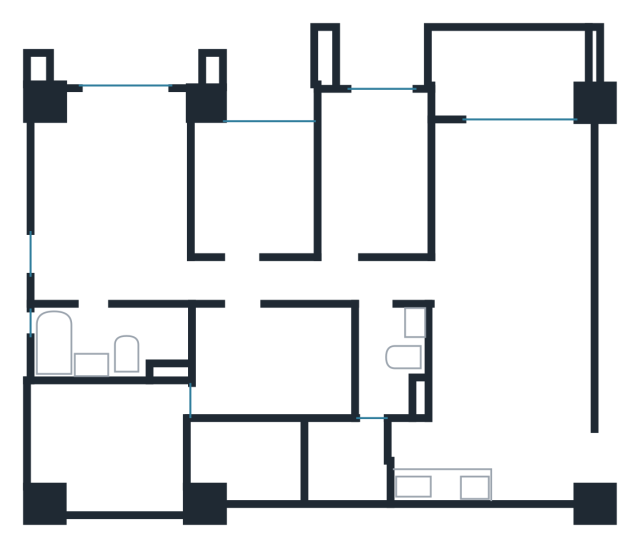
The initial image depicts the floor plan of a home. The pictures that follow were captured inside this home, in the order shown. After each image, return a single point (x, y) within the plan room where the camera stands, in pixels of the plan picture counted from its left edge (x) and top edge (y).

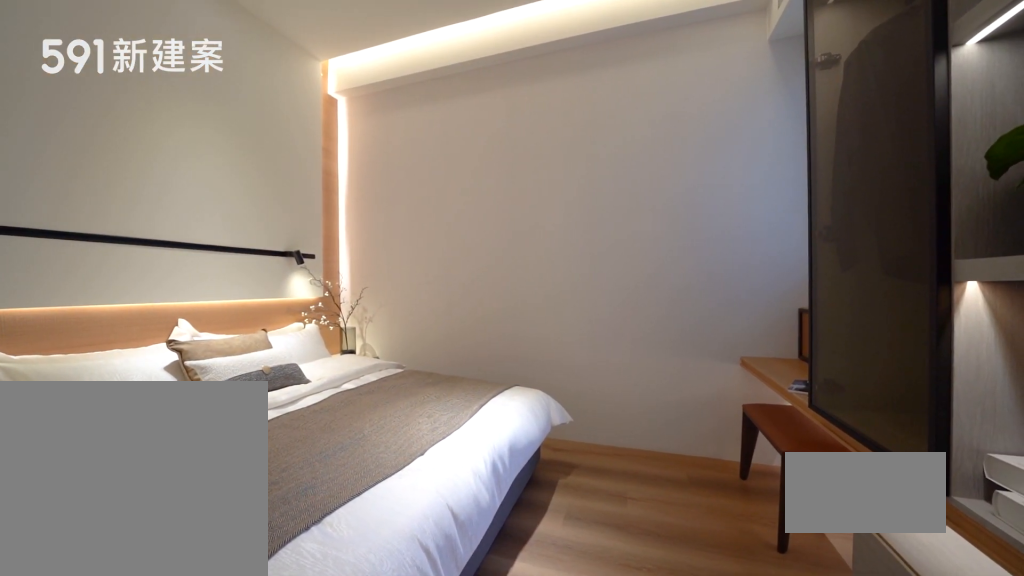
(278, 363)
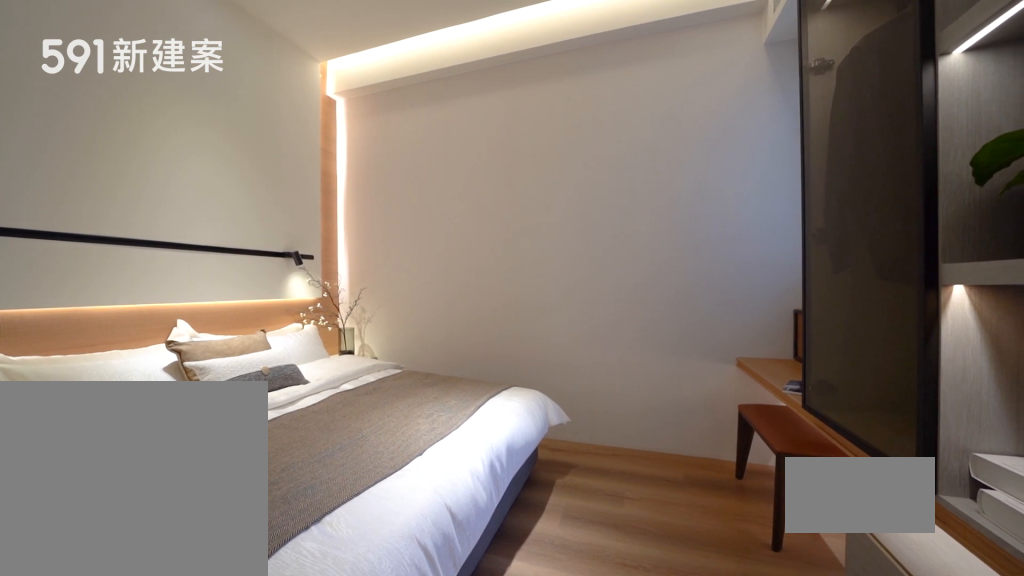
(278, 363)
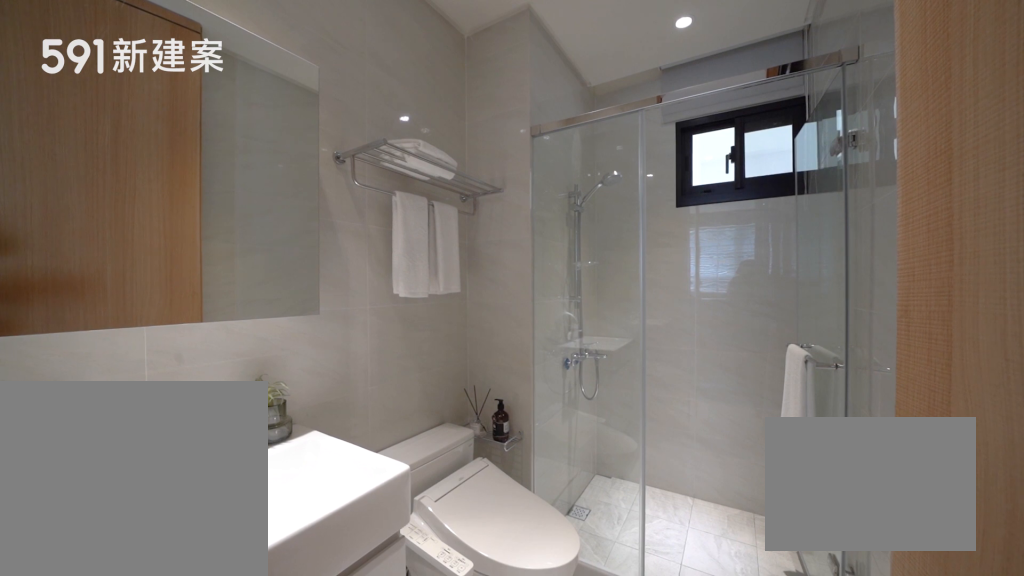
(390, 363)
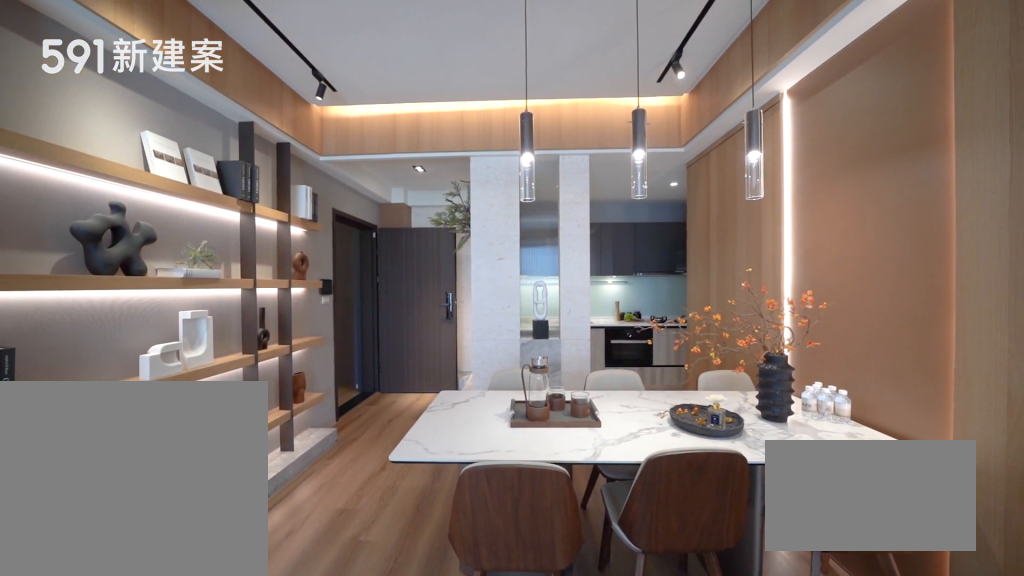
(509, 349)
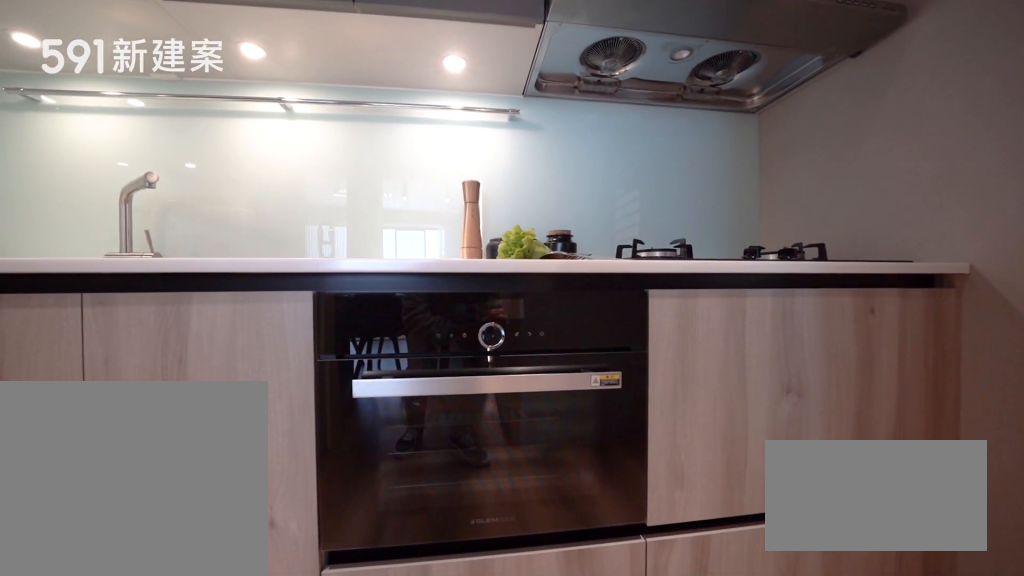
(459, 462)
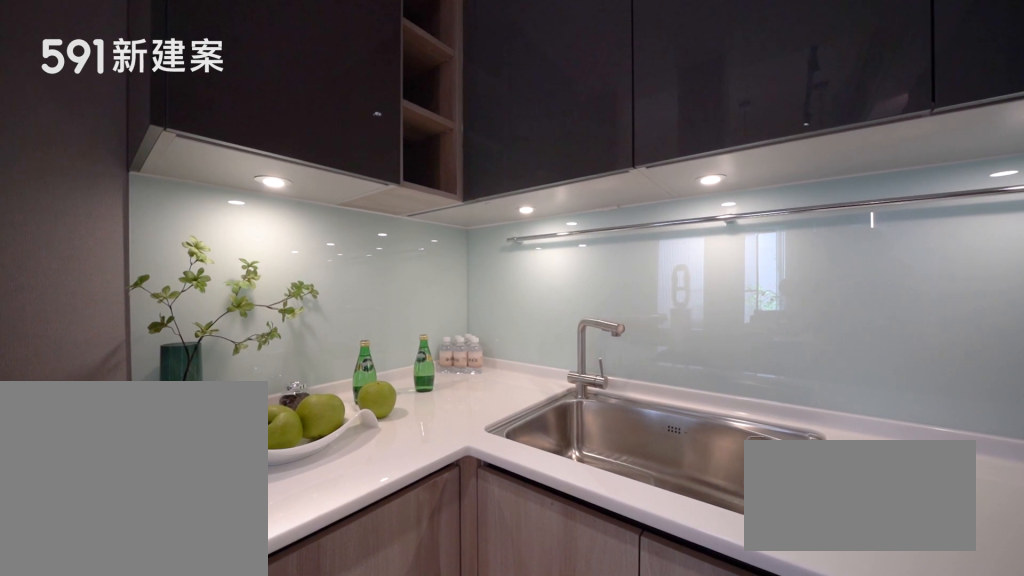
(459, 462)
